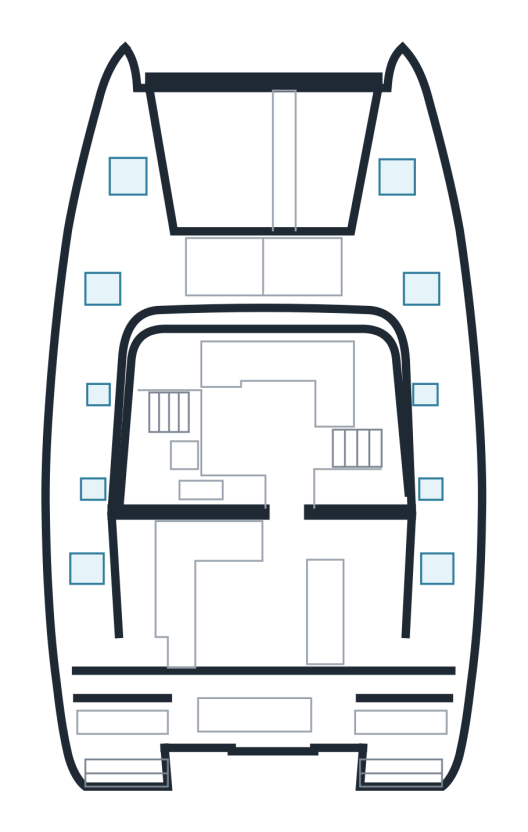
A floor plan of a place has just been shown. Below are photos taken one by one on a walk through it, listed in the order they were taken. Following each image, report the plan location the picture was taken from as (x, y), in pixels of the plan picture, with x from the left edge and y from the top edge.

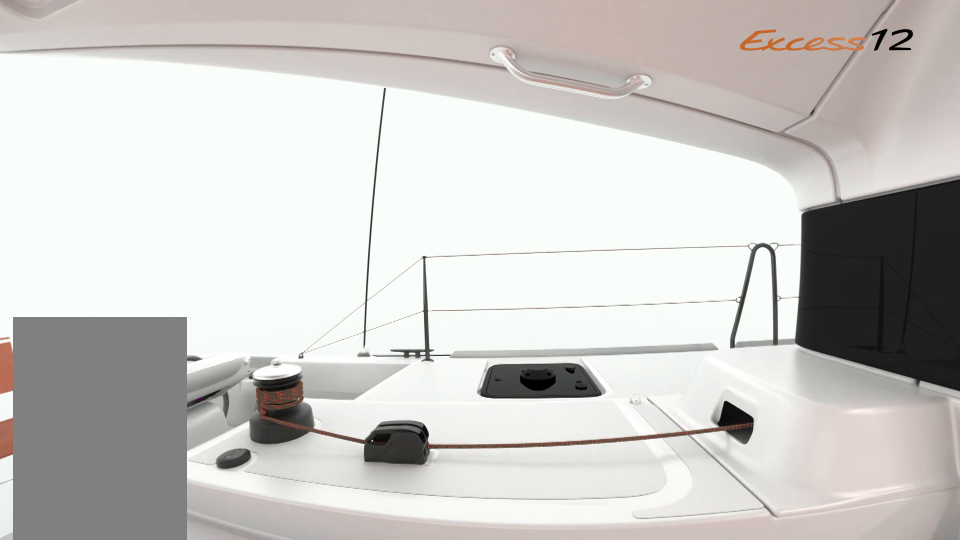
(212, 590)
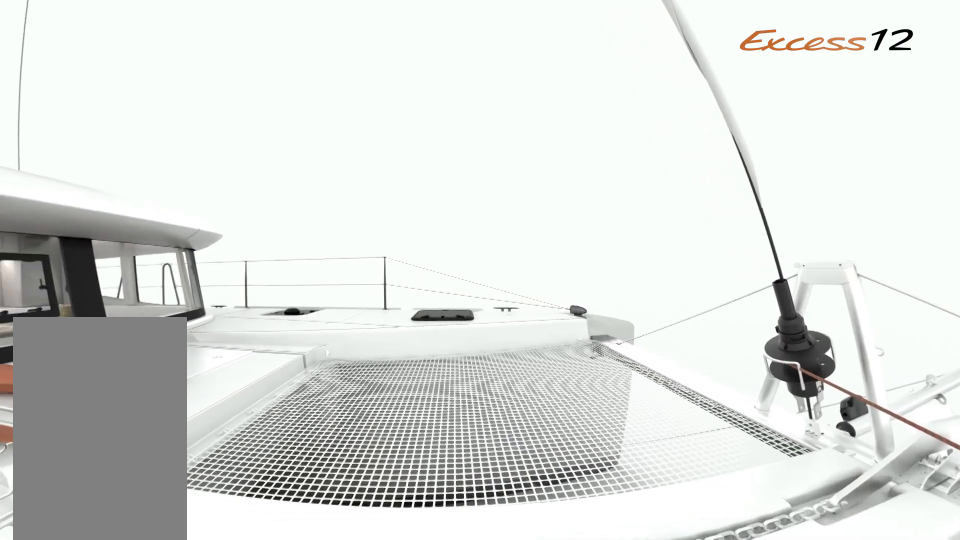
(331, 176)
